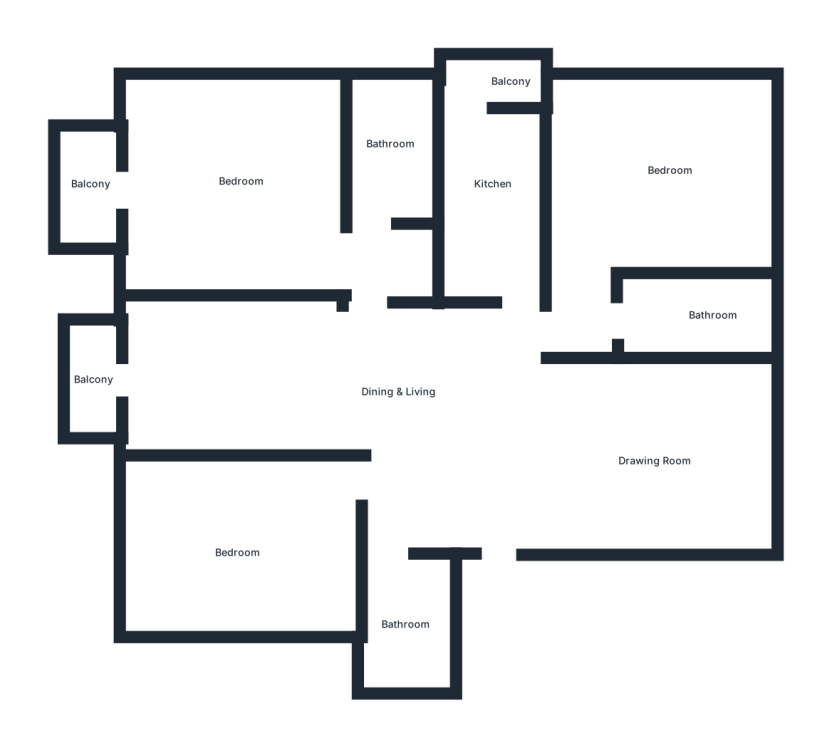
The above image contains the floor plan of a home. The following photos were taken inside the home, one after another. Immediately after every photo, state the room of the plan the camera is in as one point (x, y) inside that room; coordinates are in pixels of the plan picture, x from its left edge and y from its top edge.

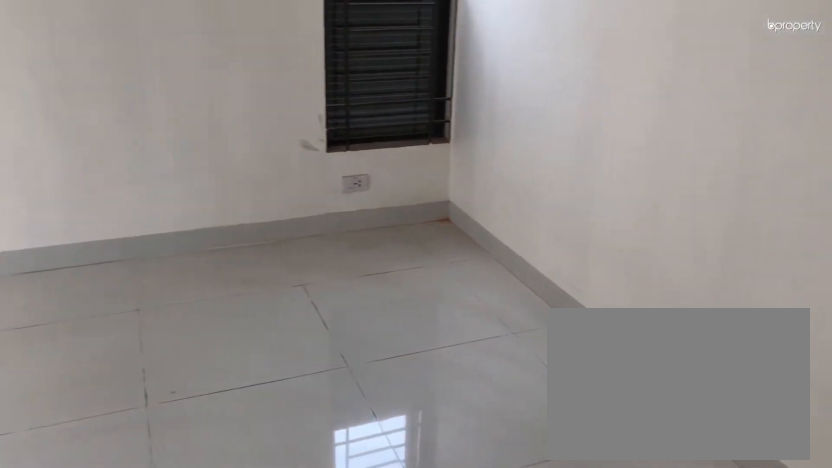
(235, 184)
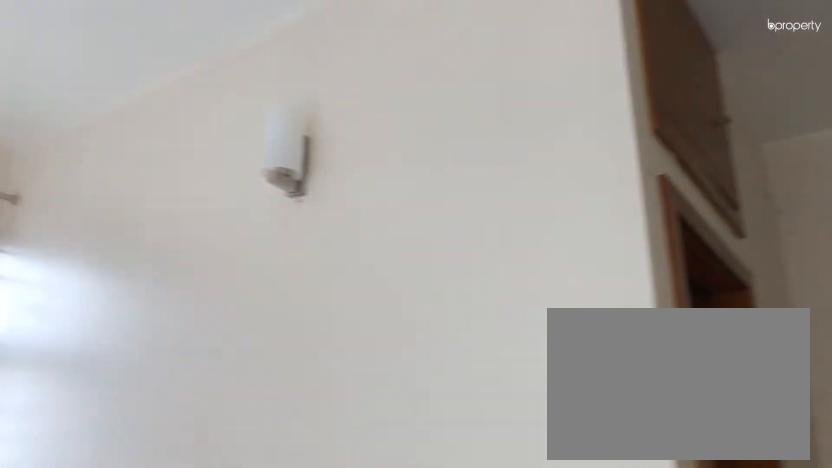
(235, 184)
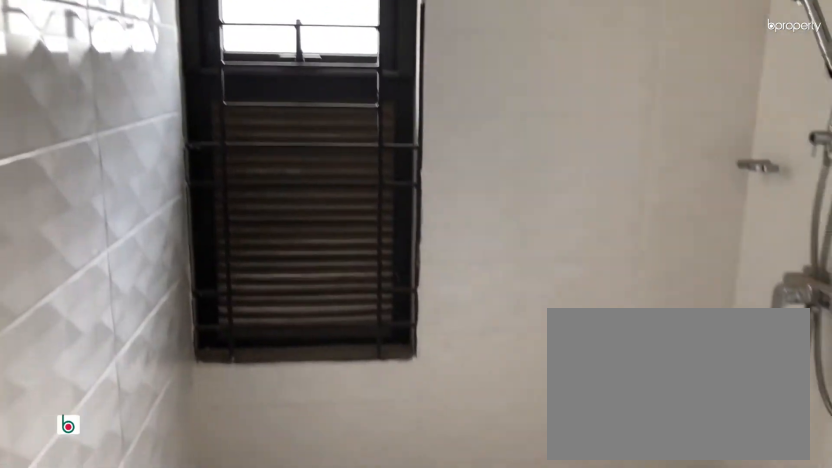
(389, 150)
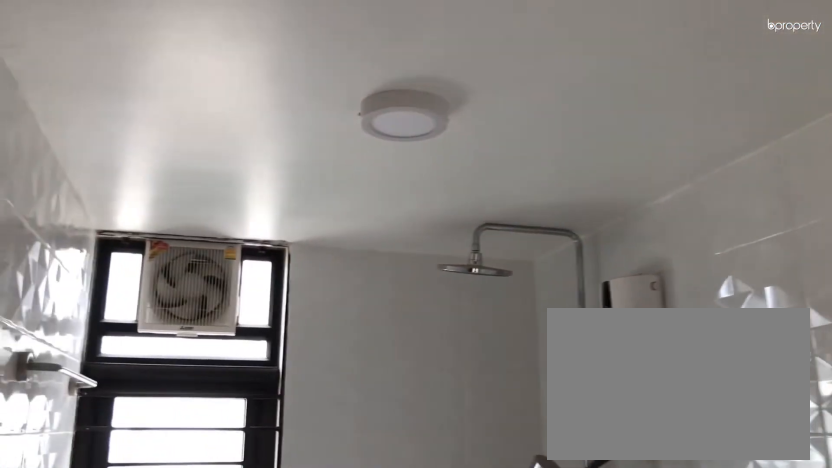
(389, 149)
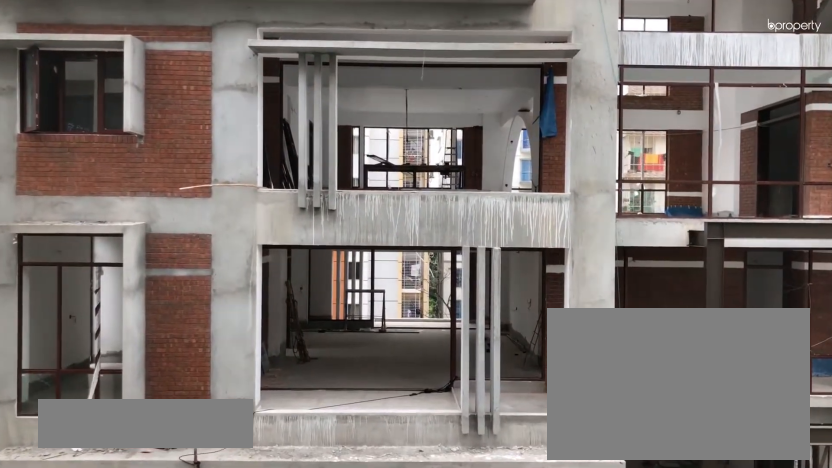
(85, 189)
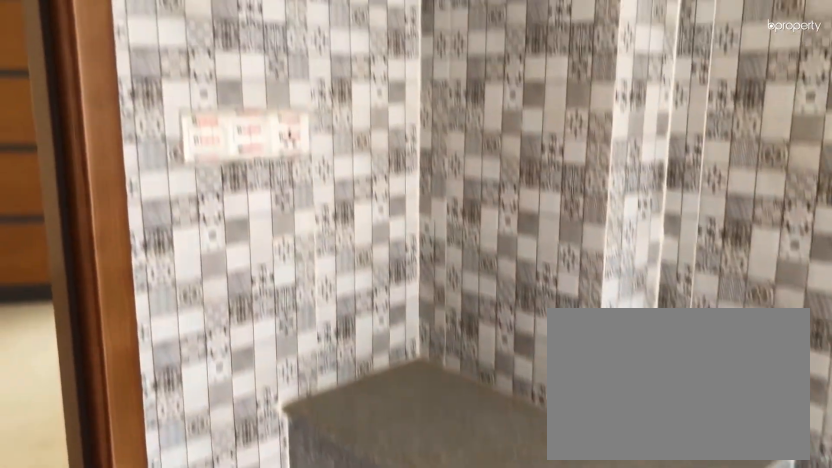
(490, 197)
